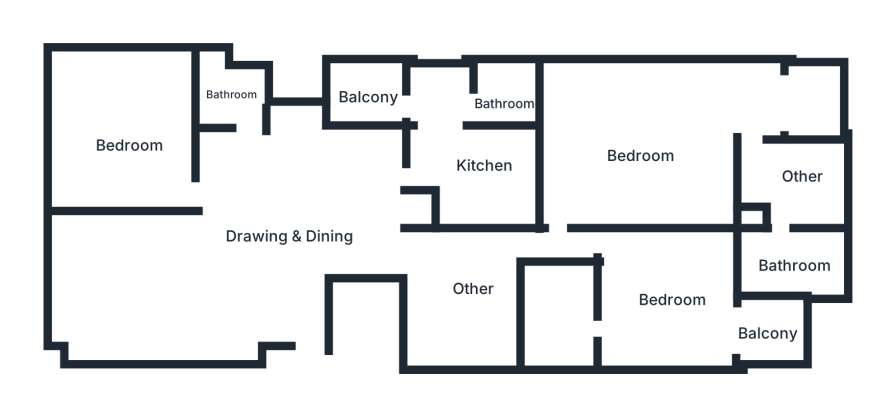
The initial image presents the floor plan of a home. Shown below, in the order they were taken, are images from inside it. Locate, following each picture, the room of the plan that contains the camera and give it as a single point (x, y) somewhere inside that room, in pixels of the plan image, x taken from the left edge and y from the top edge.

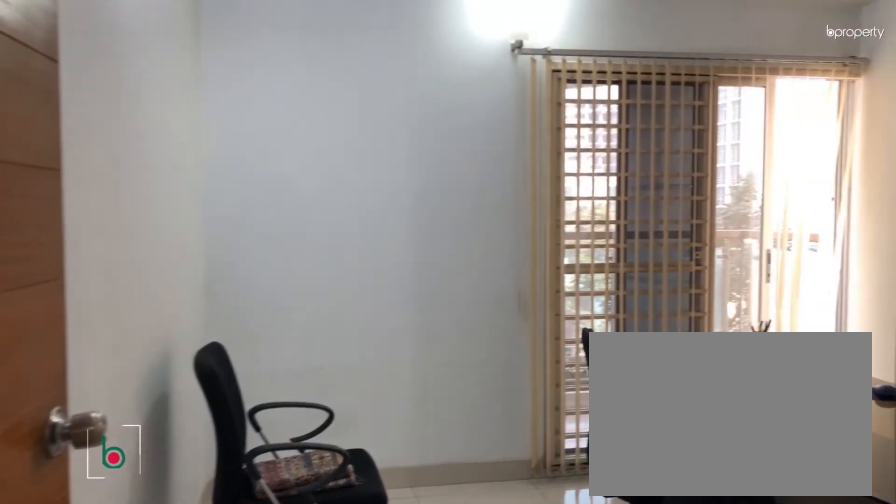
(627, 251)
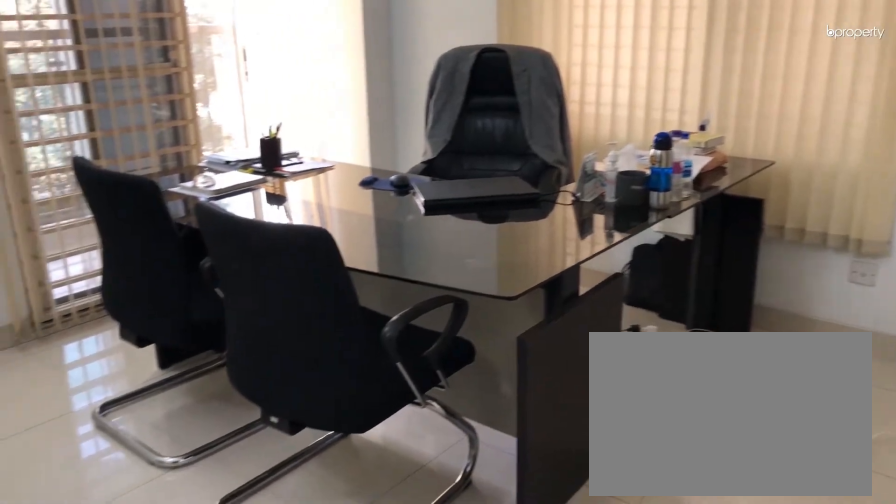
(673, 299)
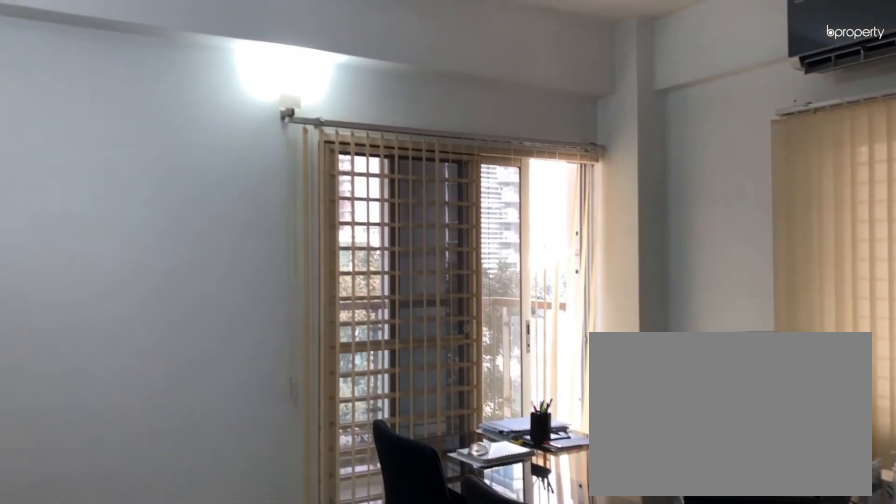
(673, 299)
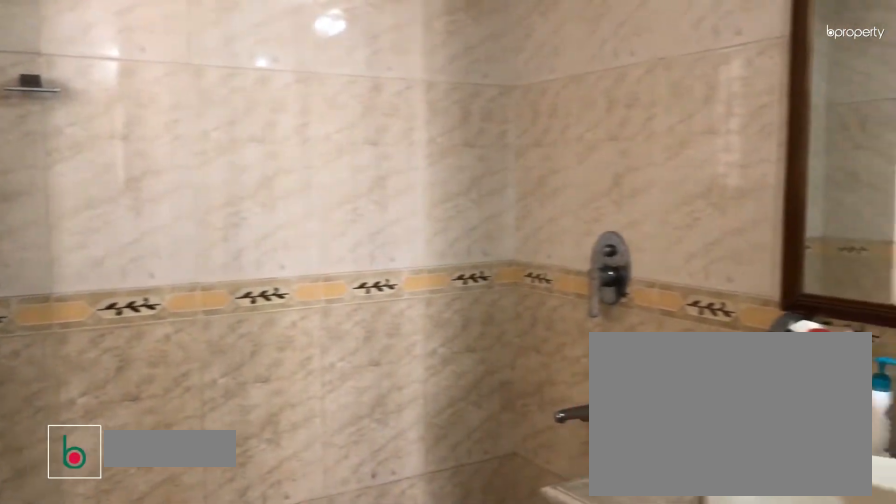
(562, 314)
